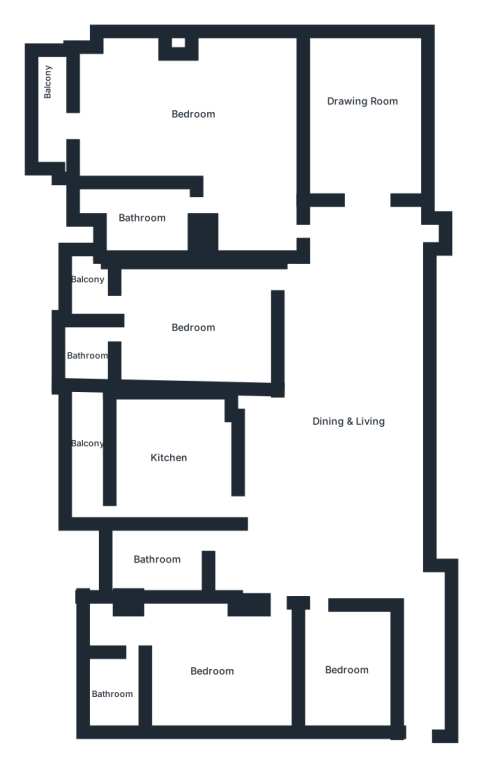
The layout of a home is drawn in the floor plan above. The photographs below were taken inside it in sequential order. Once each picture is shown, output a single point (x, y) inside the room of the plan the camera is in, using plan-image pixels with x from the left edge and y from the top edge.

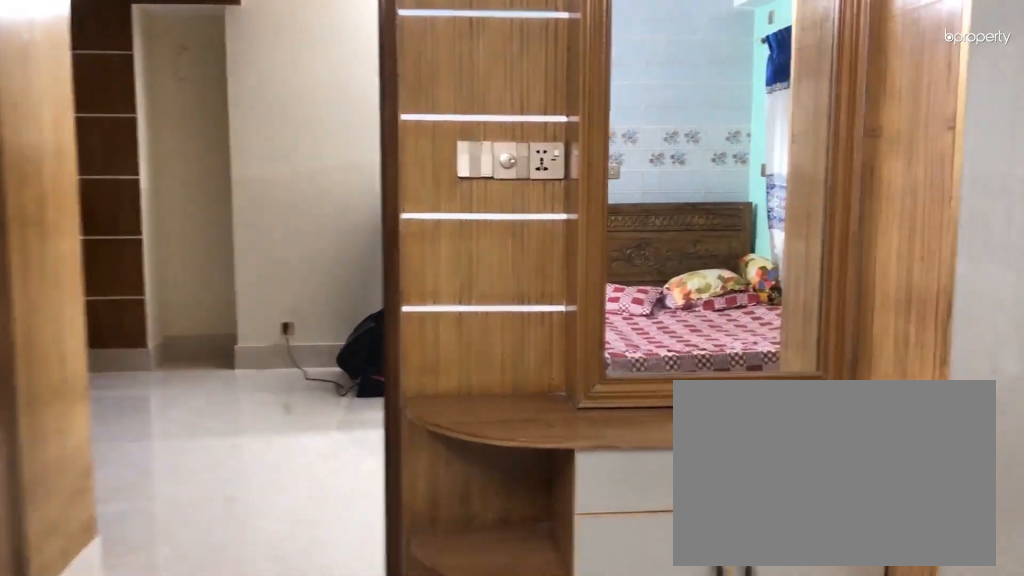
(195, 324)
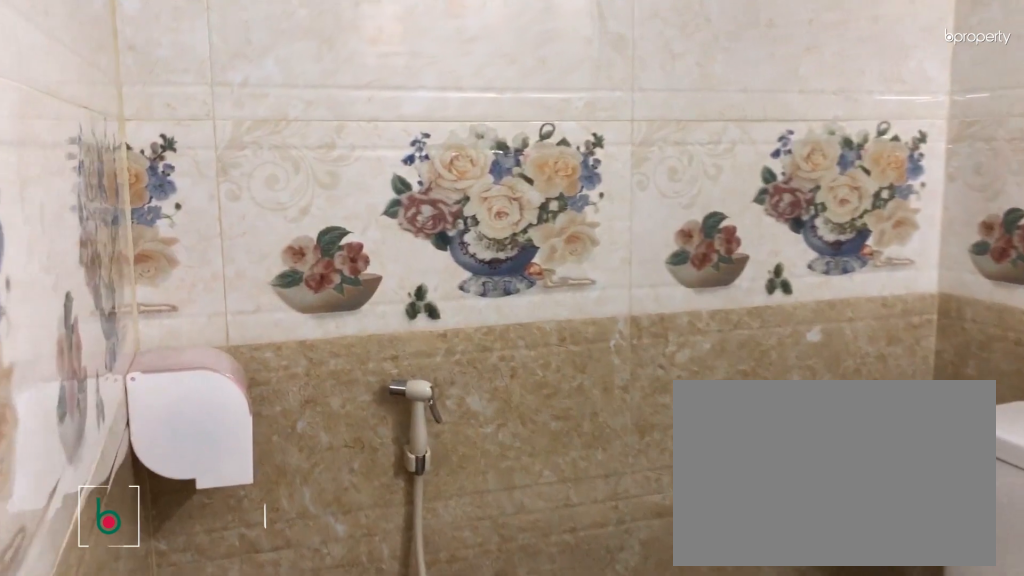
(87, 356)
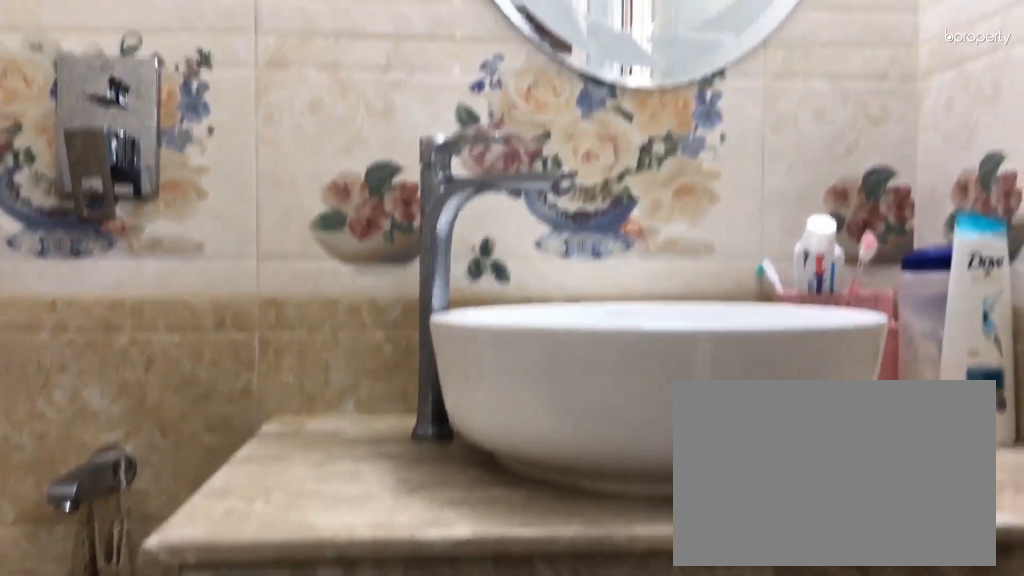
(87, 356)
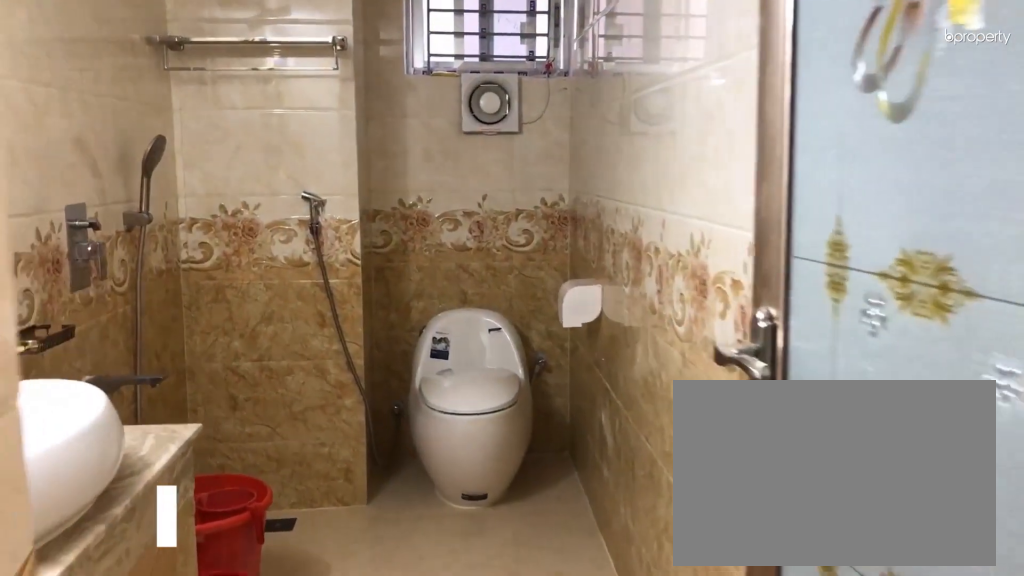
(141, 216)
